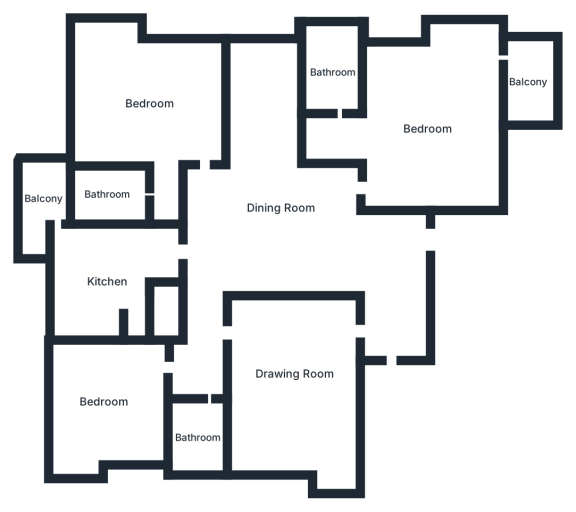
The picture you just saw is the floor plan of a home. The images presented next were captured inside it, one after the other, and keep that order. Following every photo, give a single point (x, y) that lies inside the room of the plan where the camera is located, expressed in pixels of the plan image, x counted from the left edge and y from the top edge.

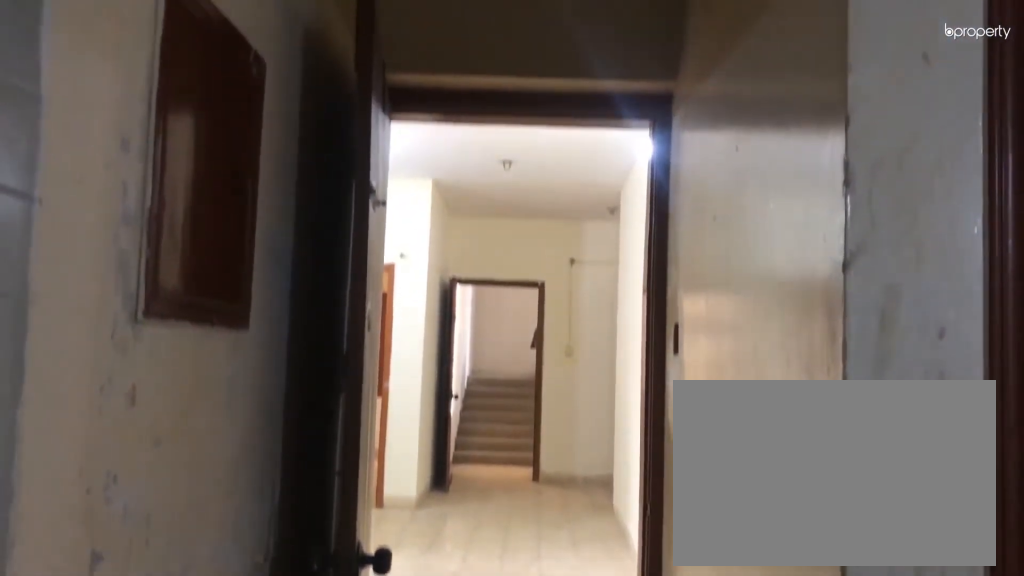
(104, 288)
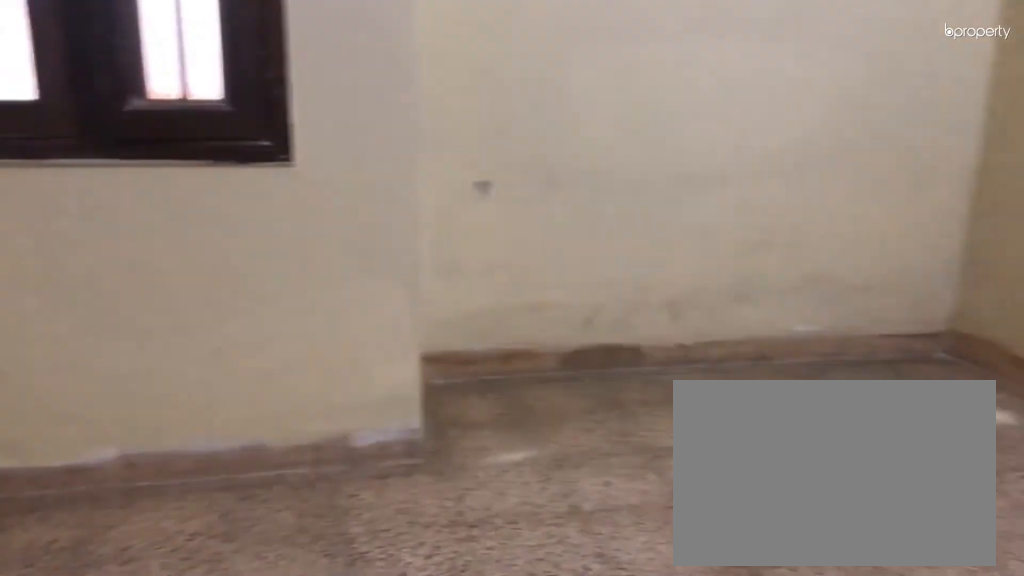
(107, 400)
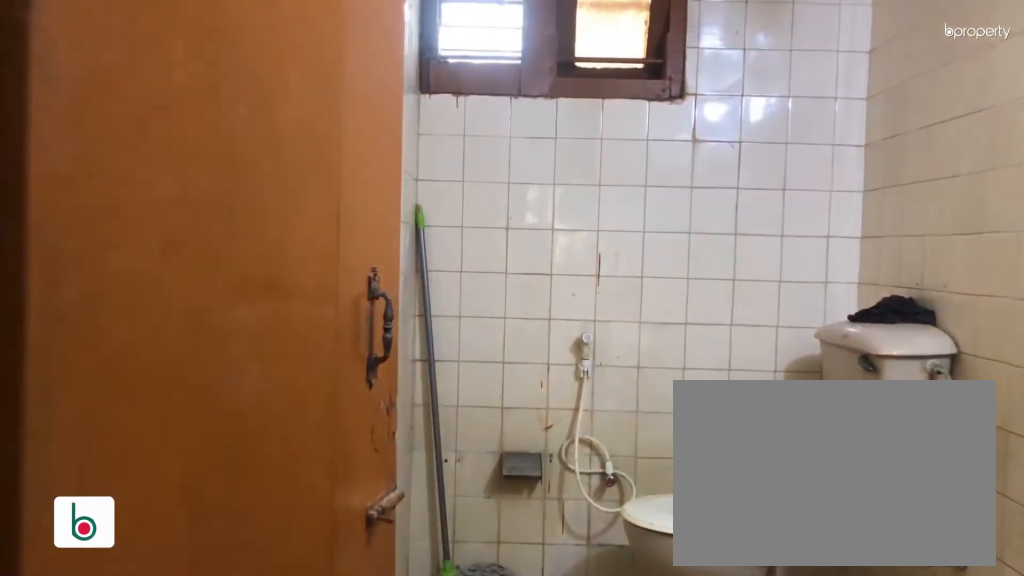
(197, 438)
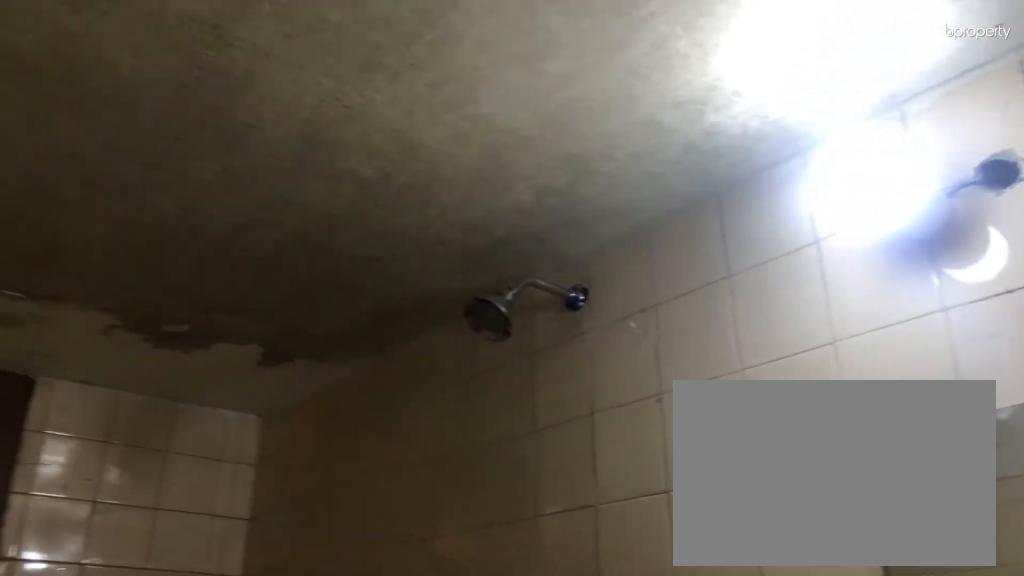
(197, 438)
